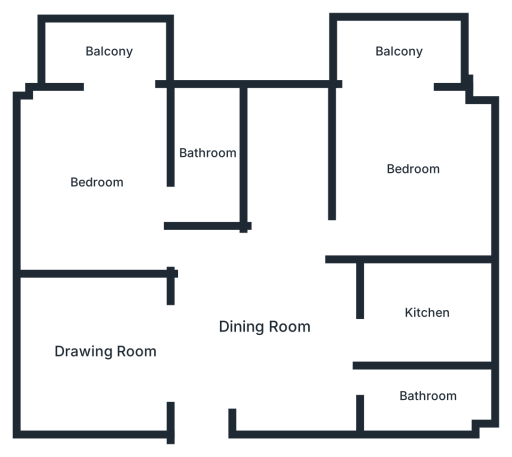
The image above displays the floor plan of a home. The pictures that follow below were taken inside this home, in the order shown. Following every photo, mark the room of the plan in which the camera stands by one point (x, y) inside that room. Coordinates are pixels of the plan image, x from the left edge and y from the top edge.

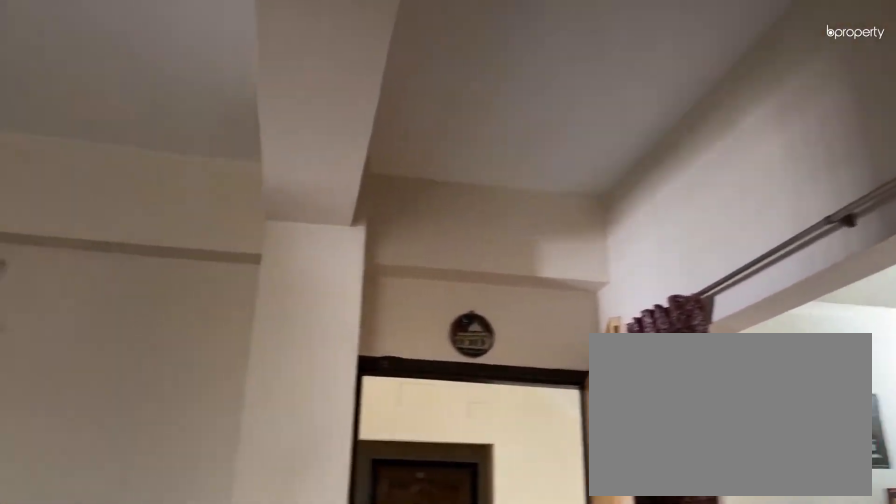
(263, 328)
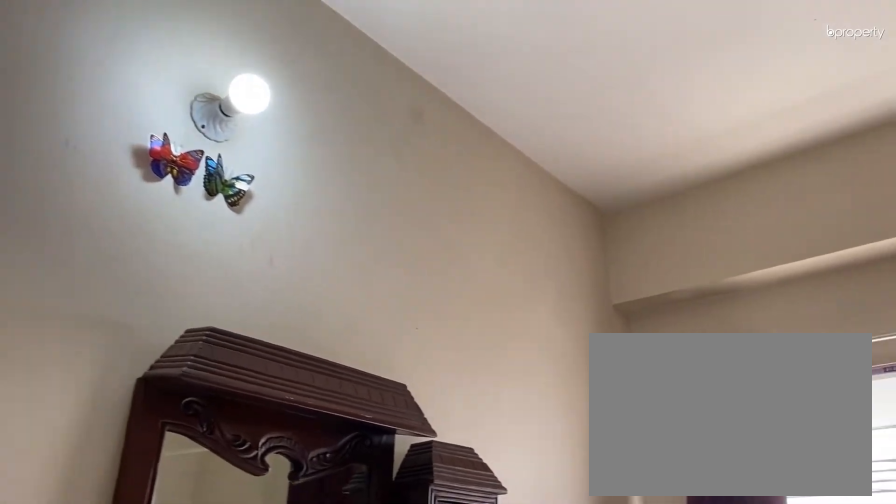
(412, 169)
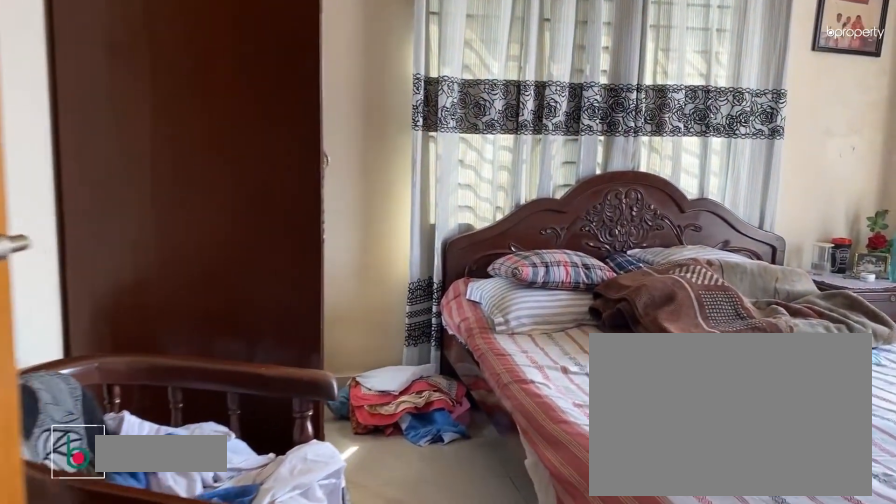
(96, 182)
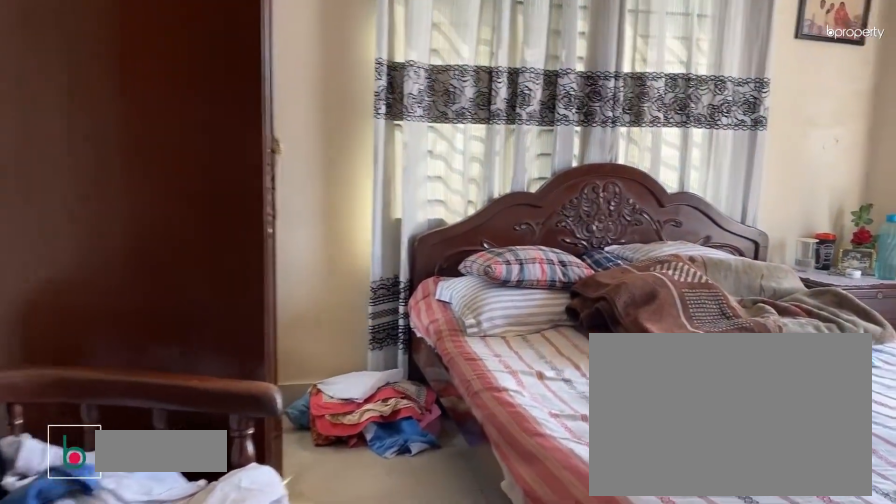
(96, 182)
